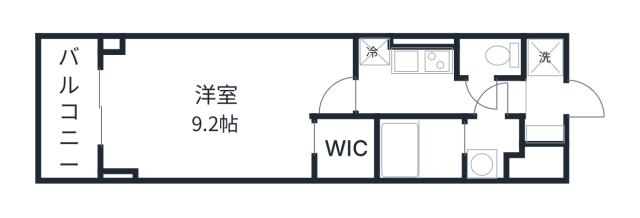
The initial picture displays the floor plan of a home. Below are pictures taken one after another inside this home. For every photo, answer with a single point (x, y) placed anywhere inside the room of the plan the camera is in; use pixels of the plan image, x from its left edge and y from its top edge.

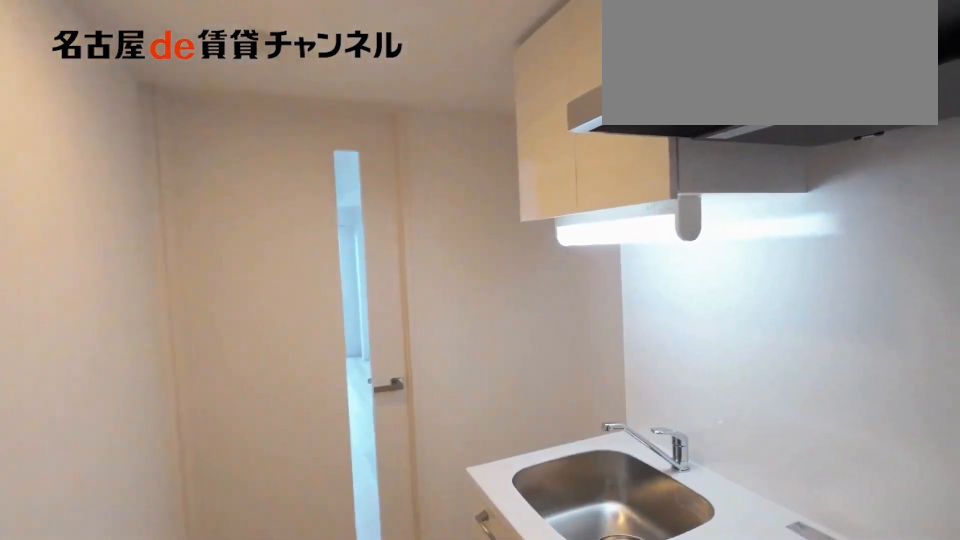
(420, 61)
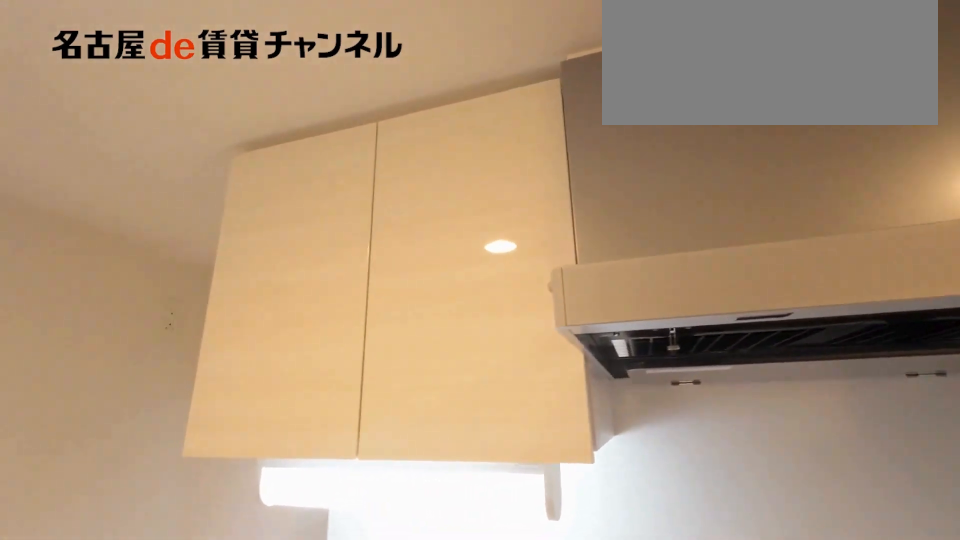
(420, 61)
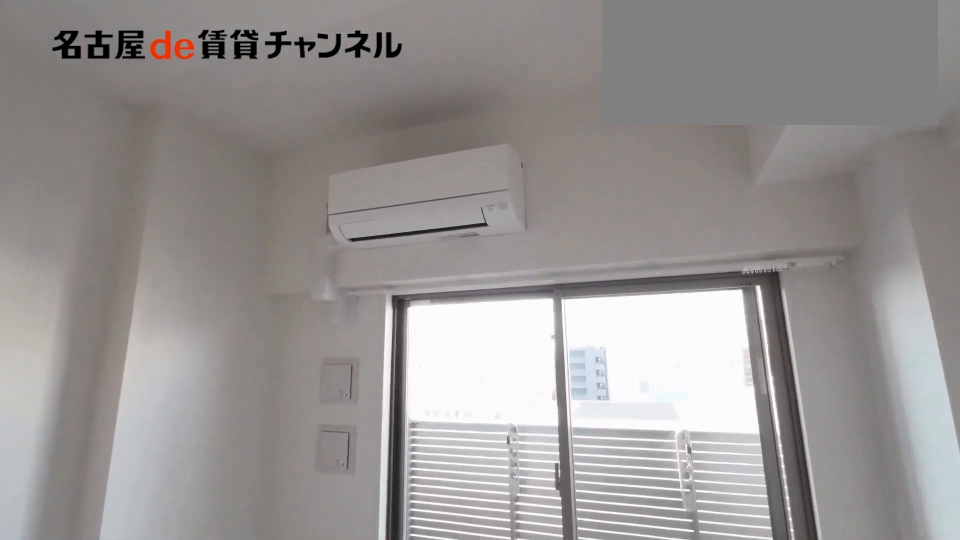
(221, 105)
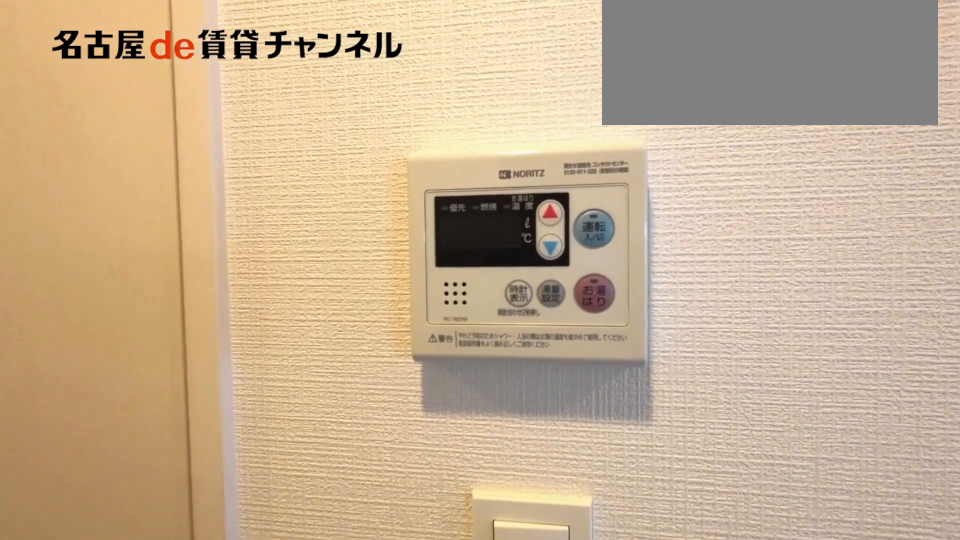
(436, 95)
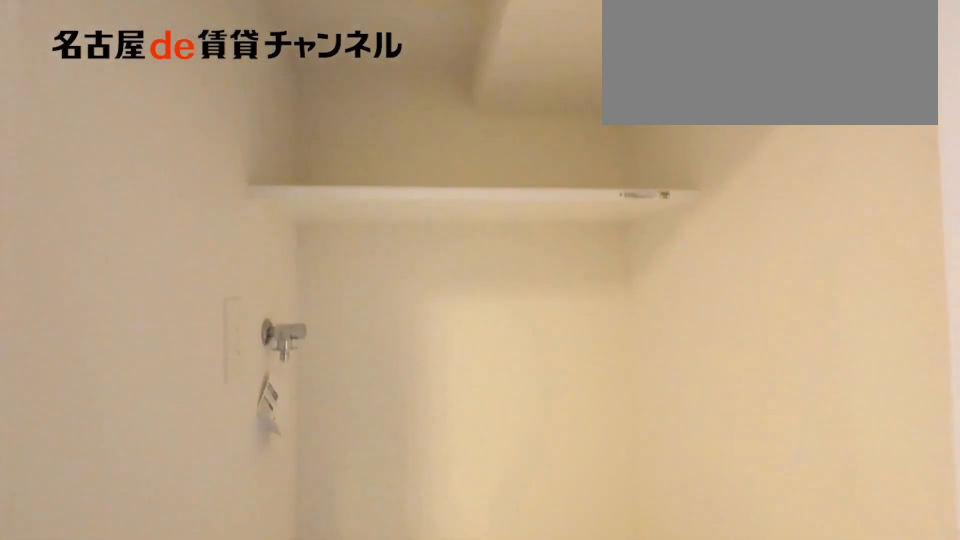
(544, 56)
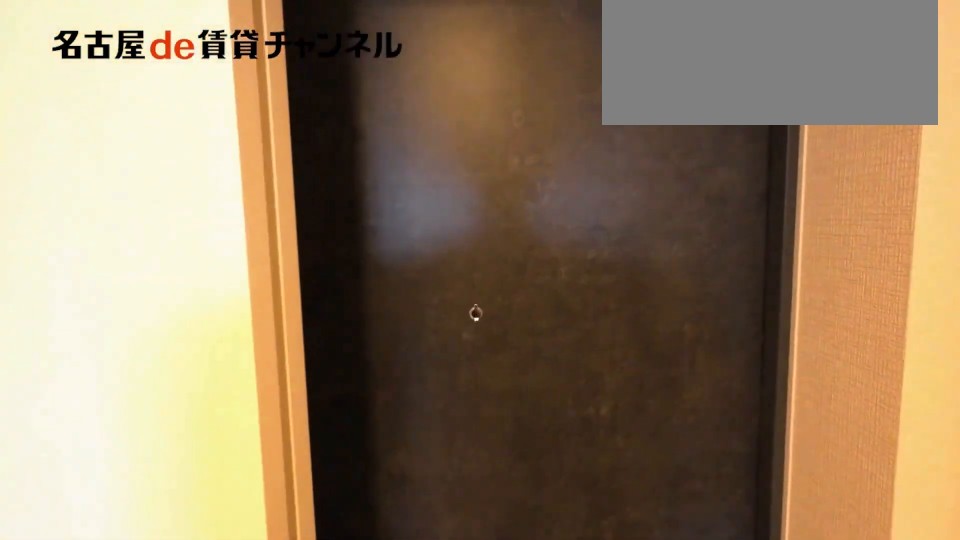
(544, 102)
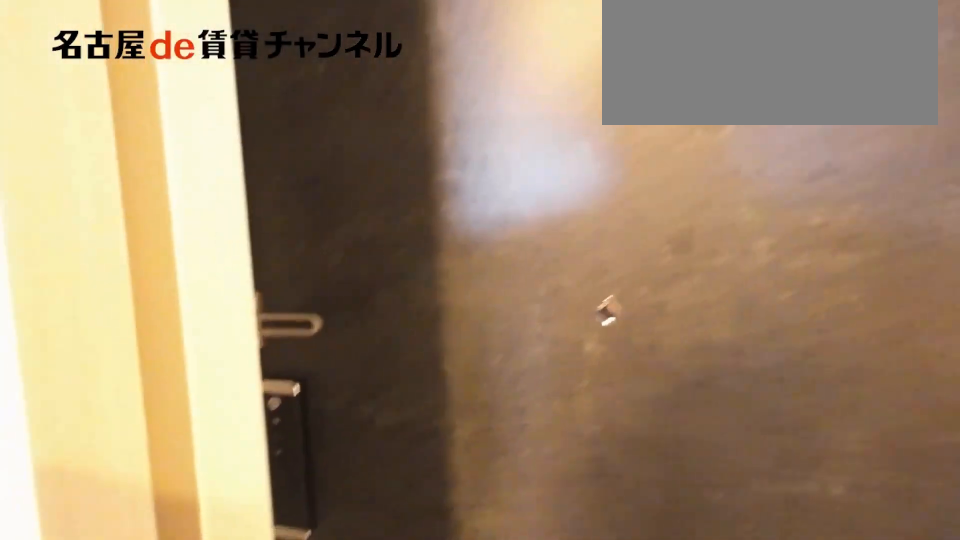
(544, 102)
